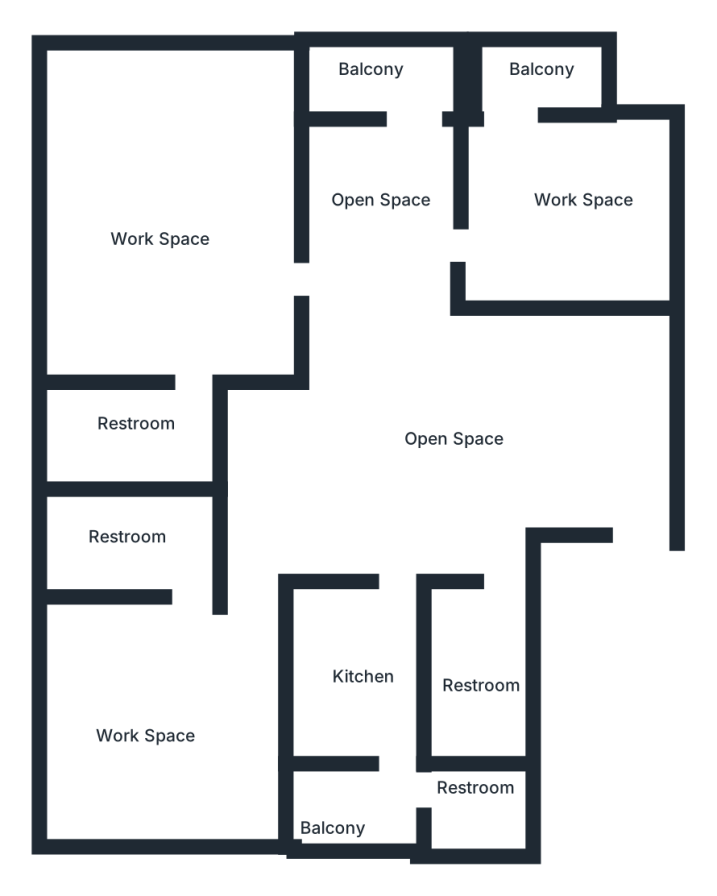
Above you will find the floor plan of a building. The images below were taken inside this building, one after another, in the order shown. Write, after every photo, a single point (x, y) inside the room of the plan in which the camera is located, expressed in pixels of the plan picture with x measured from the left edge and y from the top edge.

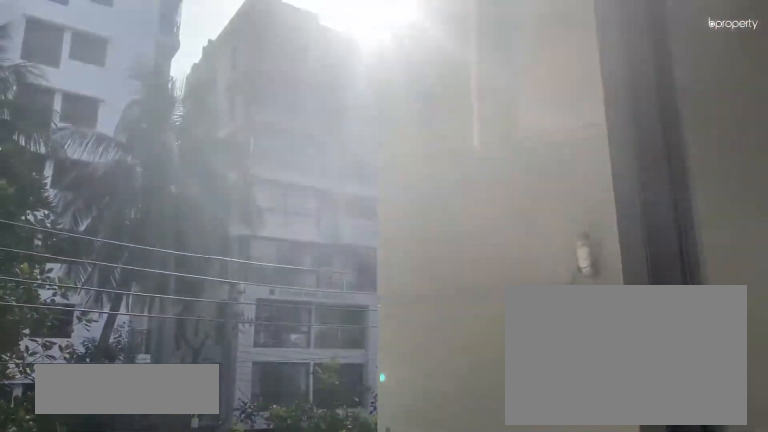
(530, 68)
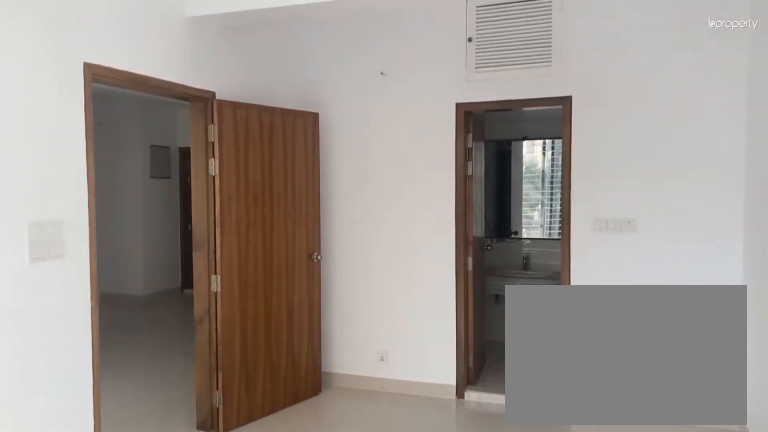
(176, 200)
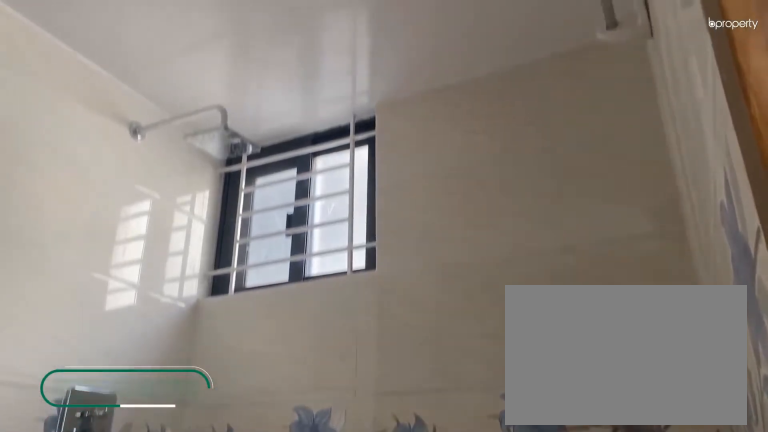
(143, 433)
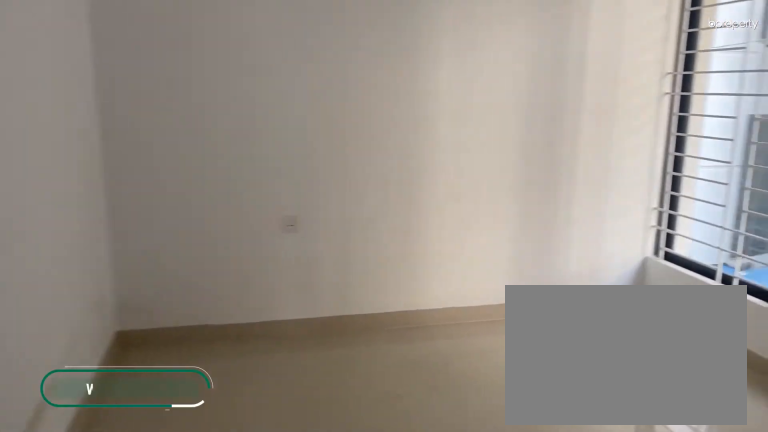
(169, 699)
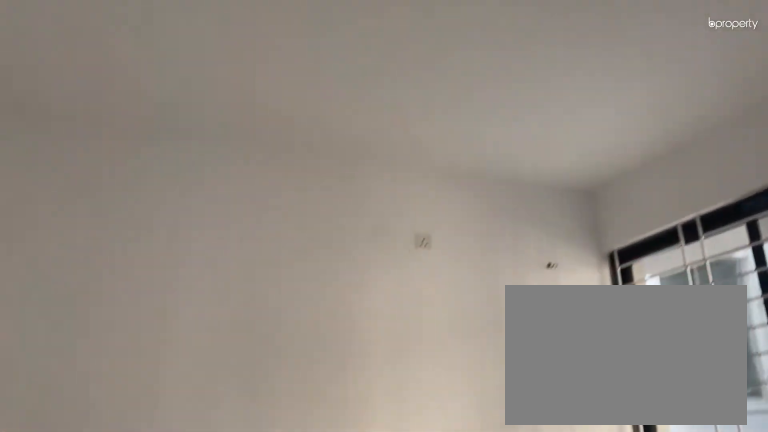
(169, 699)
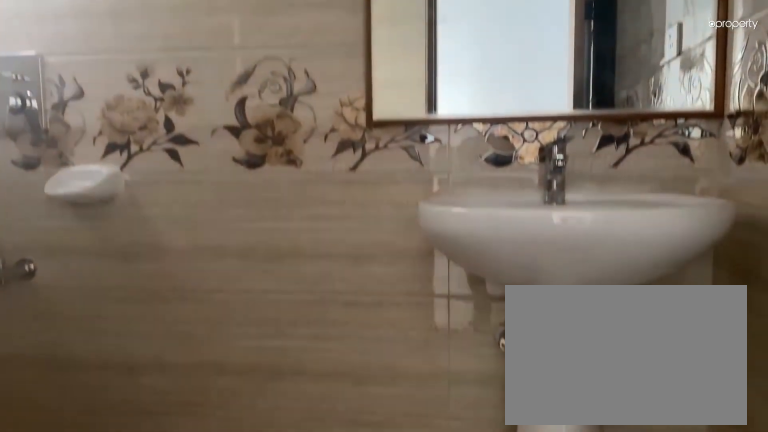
(138, 544)
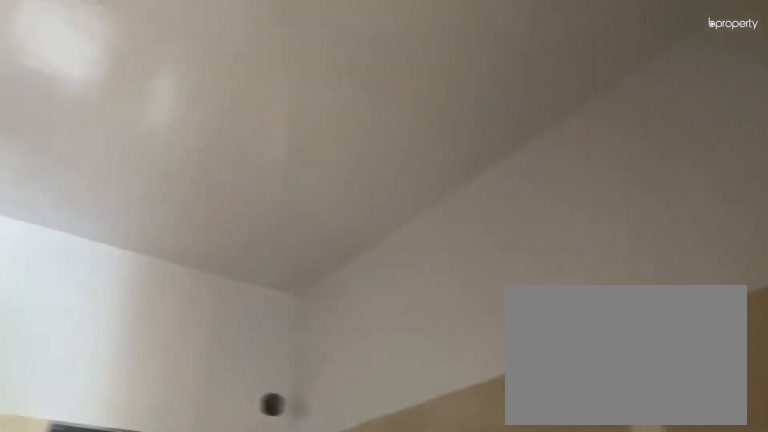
(366, 674)
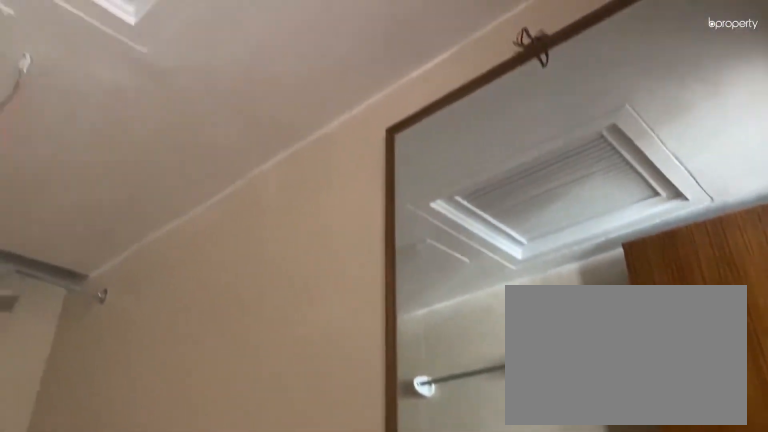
(483, 692)
